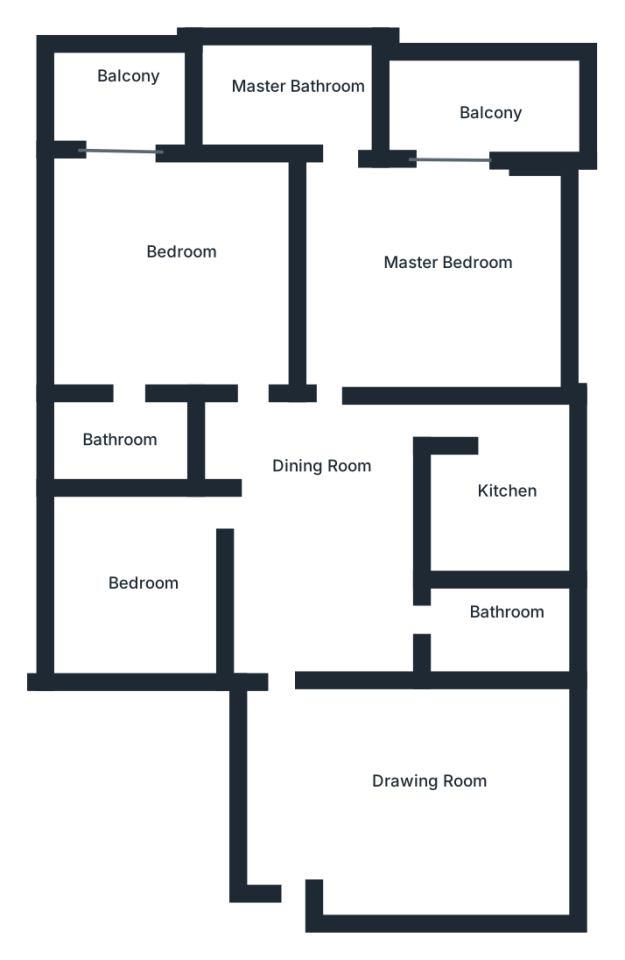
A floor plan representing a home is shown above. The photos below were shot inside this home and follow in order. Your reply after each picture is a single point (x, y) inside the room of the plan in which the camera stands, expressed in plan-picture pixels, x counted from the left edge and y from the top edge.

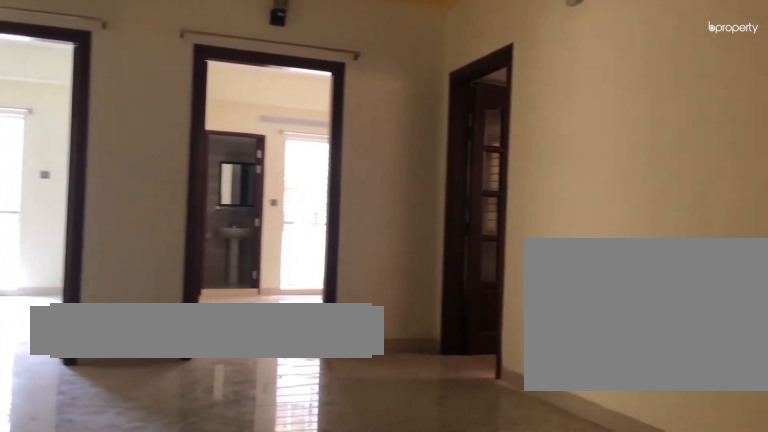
(320, 609)
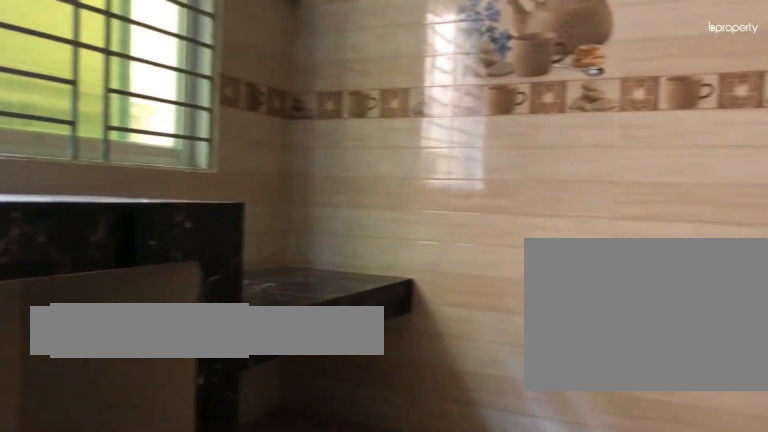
(505, 514)
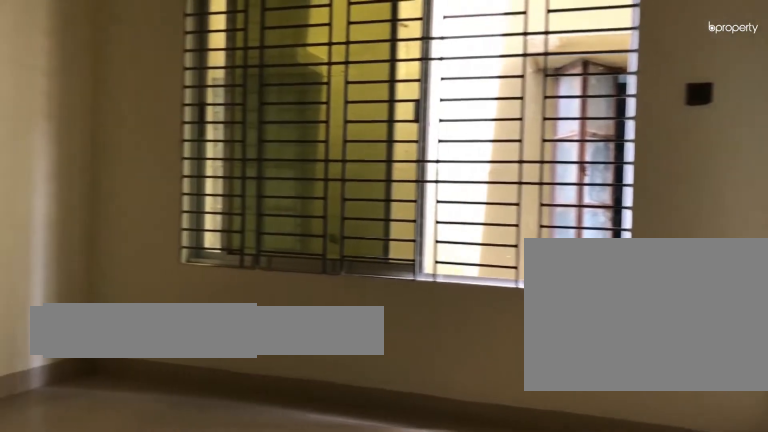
(128, 581)
